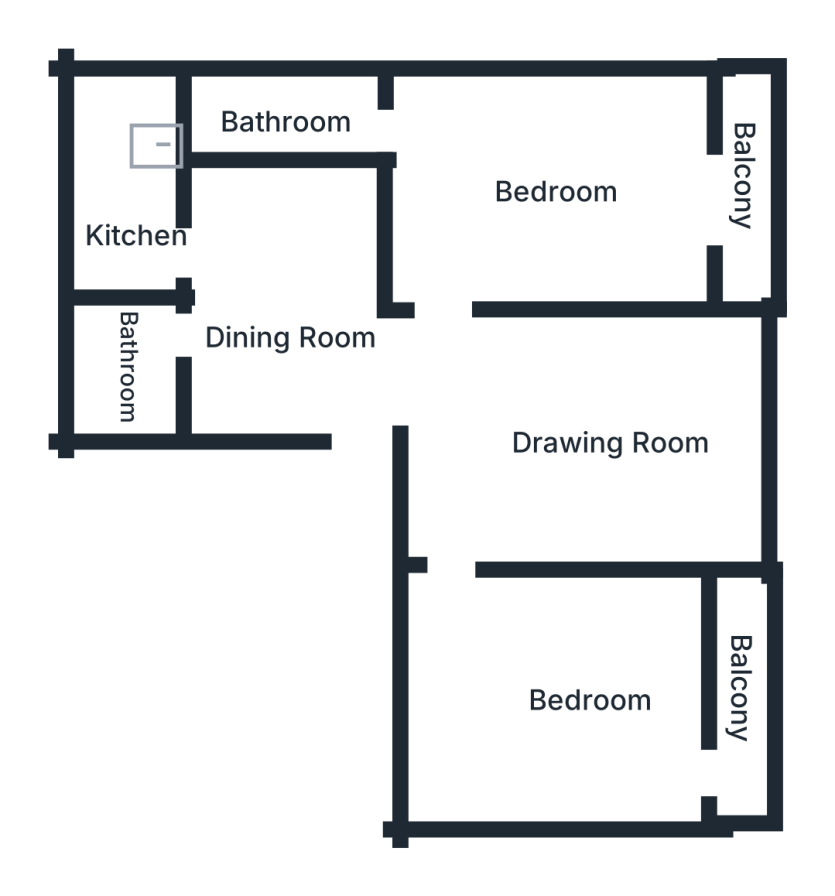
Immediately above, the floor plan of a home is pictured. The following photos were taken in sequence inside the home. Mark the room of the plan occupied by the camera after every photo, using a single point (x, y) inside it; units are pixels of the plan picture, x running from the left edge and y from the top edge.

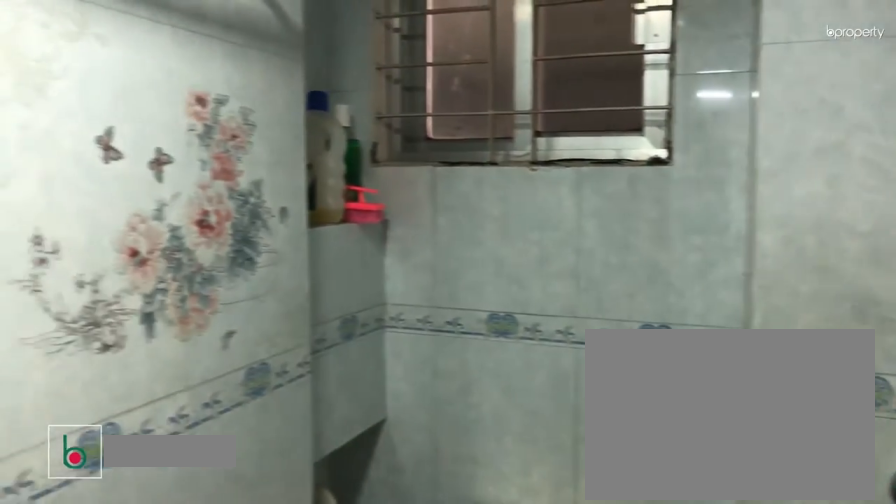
(129, 363)
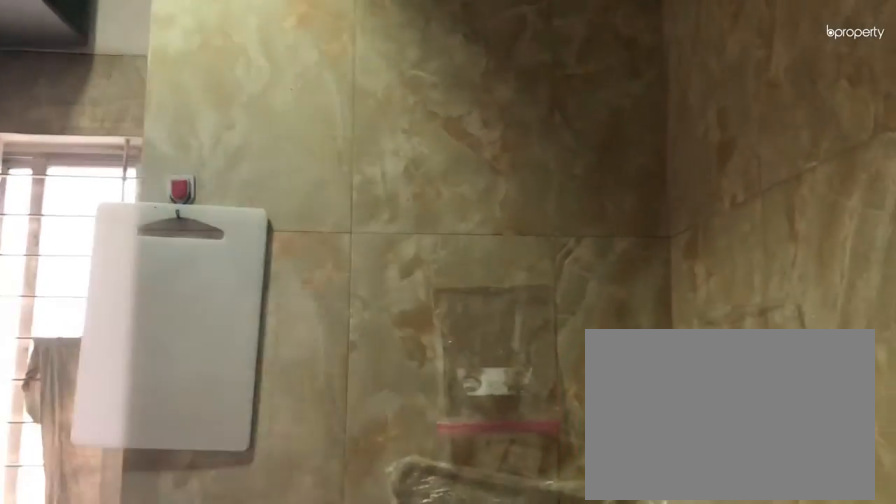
(135, 239)
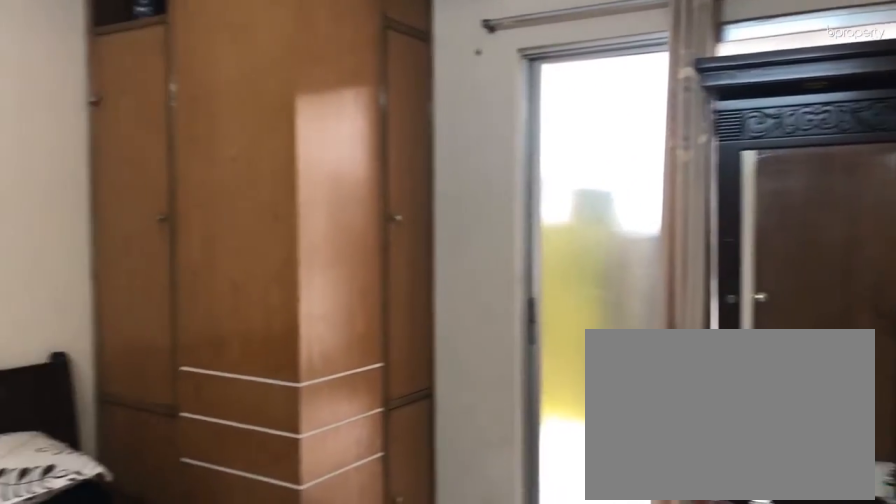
(563, 198)
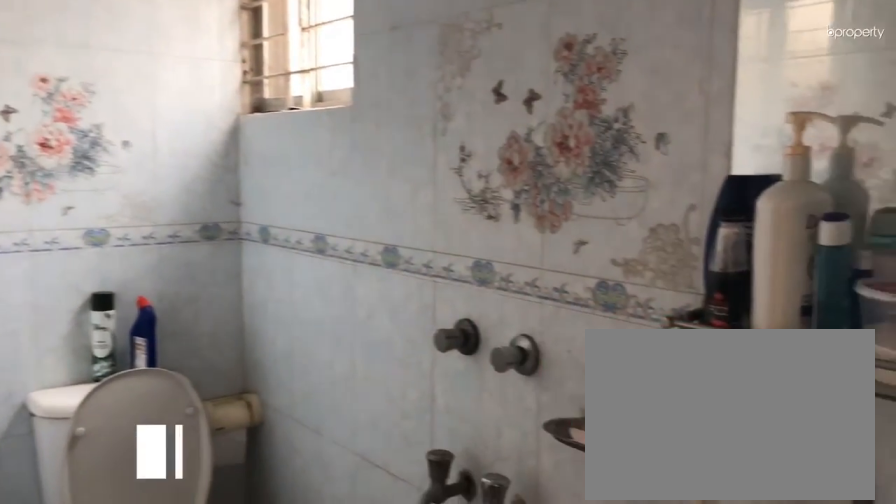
(276, 121)
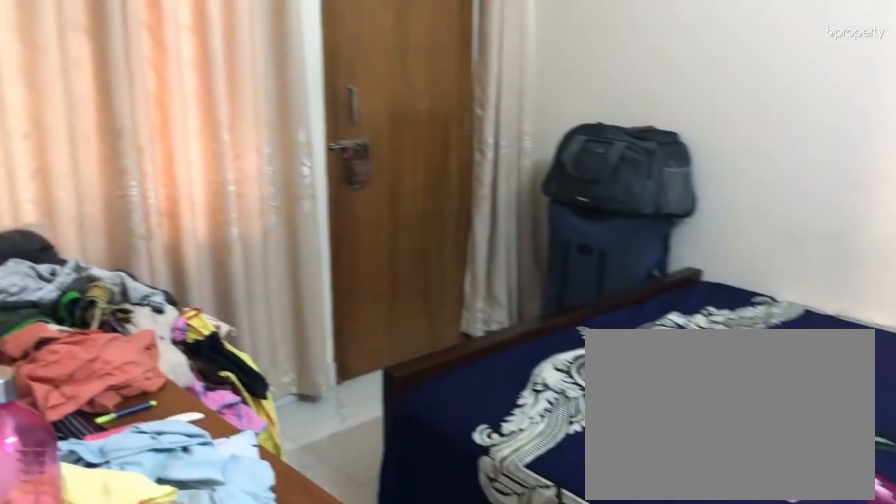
(594, 703)
